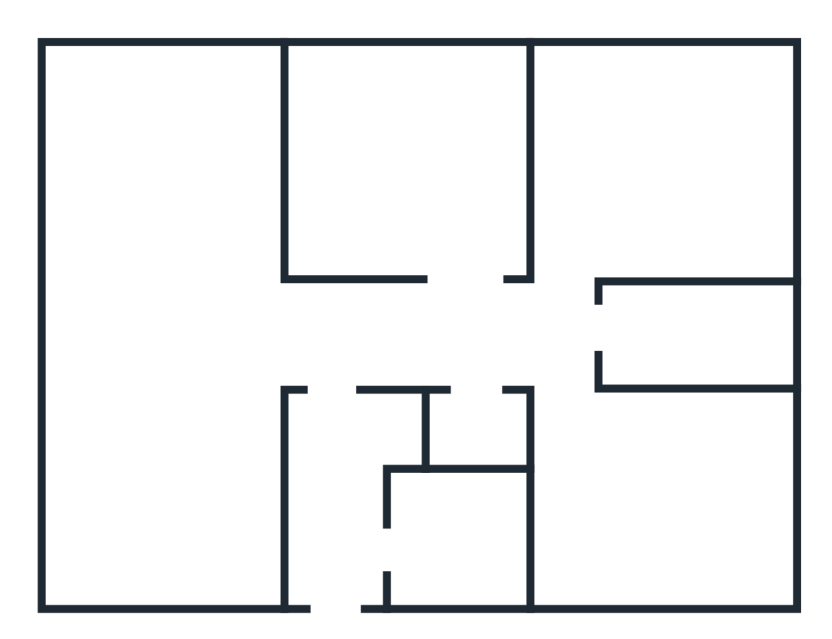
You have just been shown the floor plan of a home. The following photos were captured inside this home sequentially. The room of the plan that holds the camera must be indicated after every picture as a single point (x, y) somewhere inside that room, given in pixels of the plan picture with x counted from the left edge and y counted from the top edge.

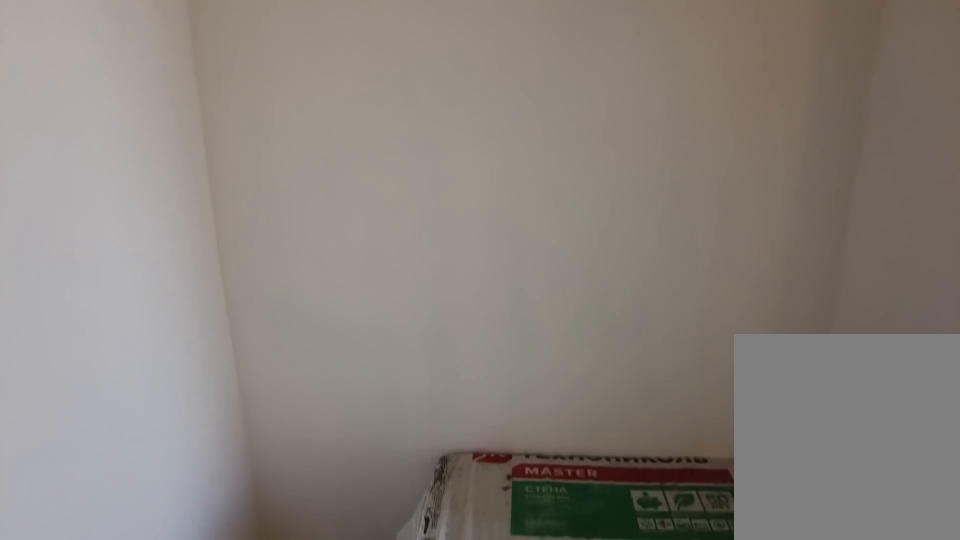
(329, 455)
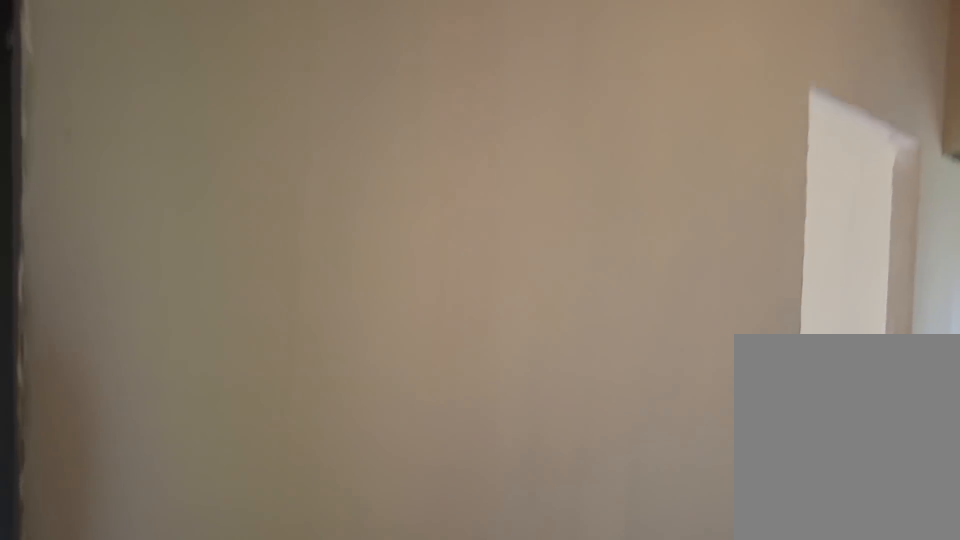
(488, 355)
